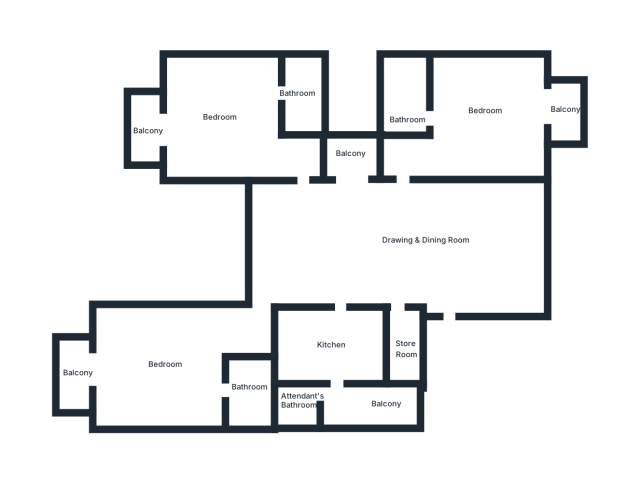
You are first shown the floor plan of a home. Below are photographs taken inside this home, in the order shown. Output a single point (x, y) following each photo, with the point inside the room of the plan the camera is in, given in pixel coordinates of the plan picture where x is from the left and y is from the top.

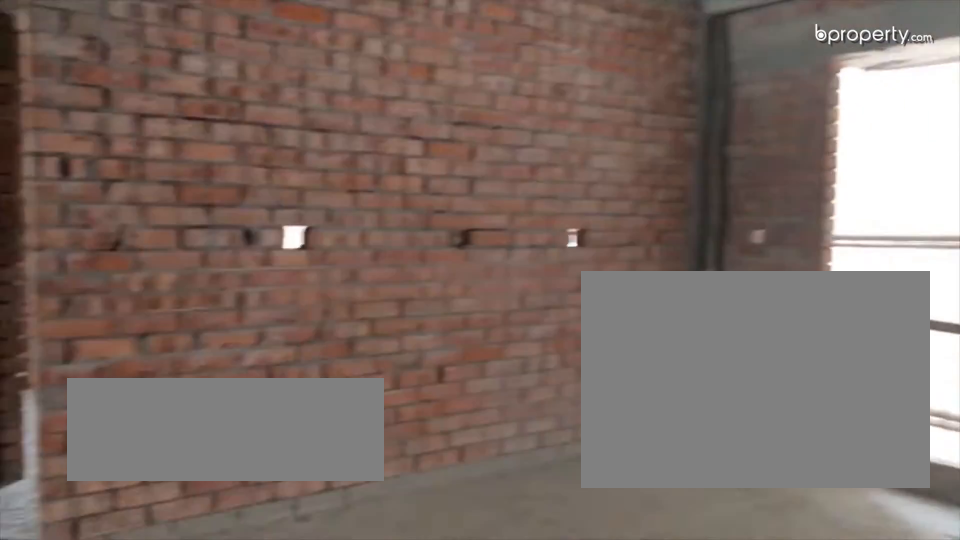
(443, 251)
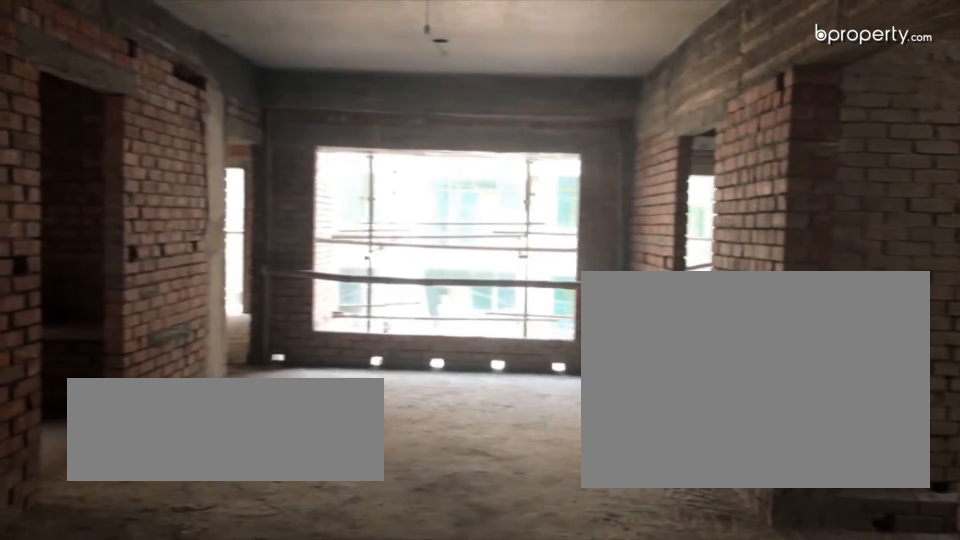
(443, 251)
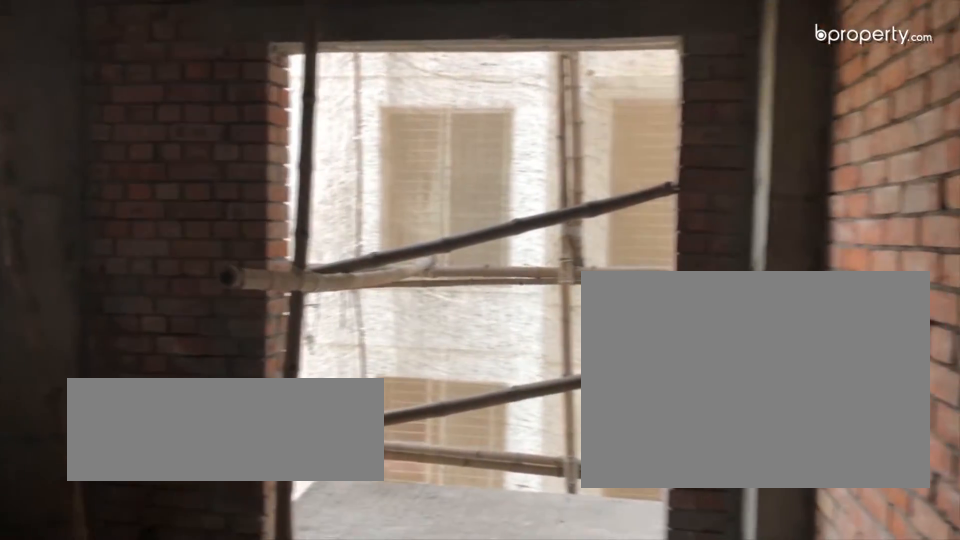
(487, 125)
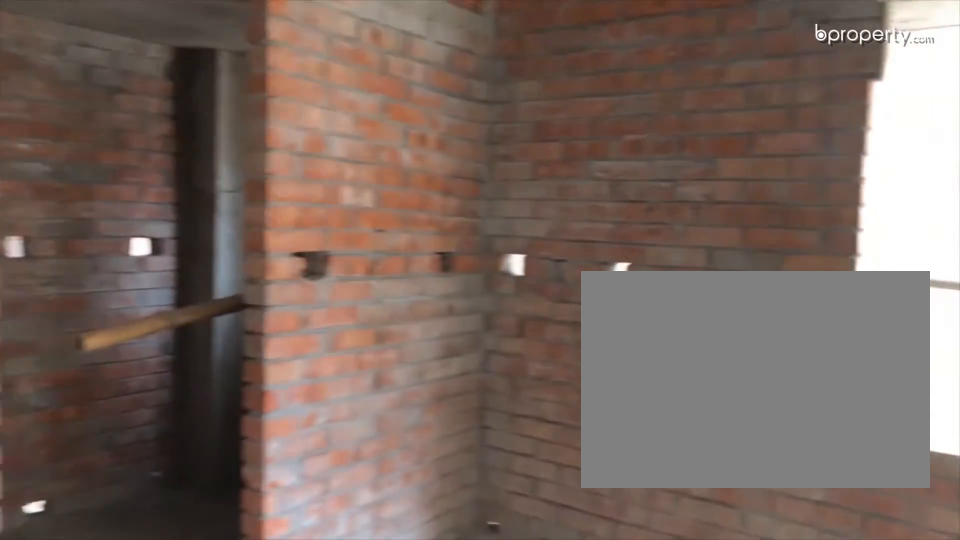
(487, 125)
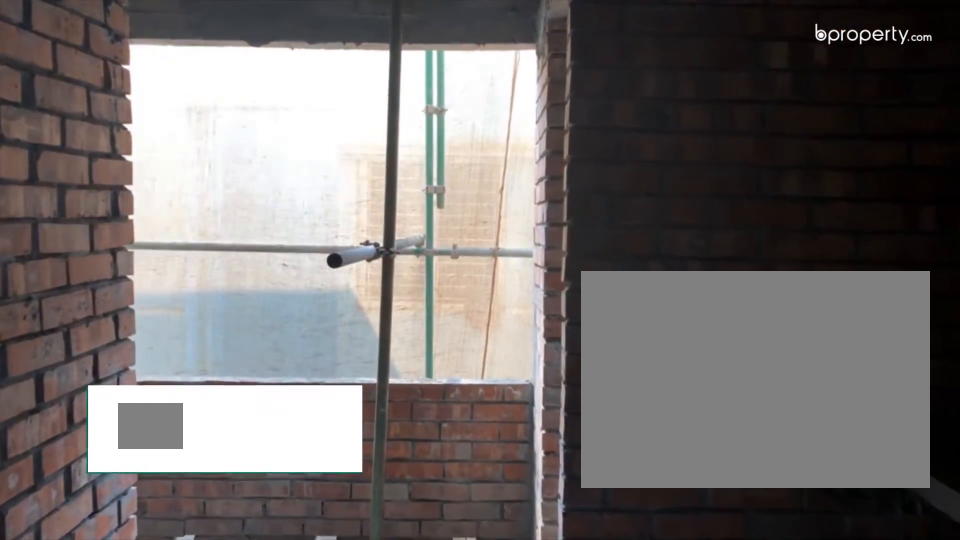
(338, 348)
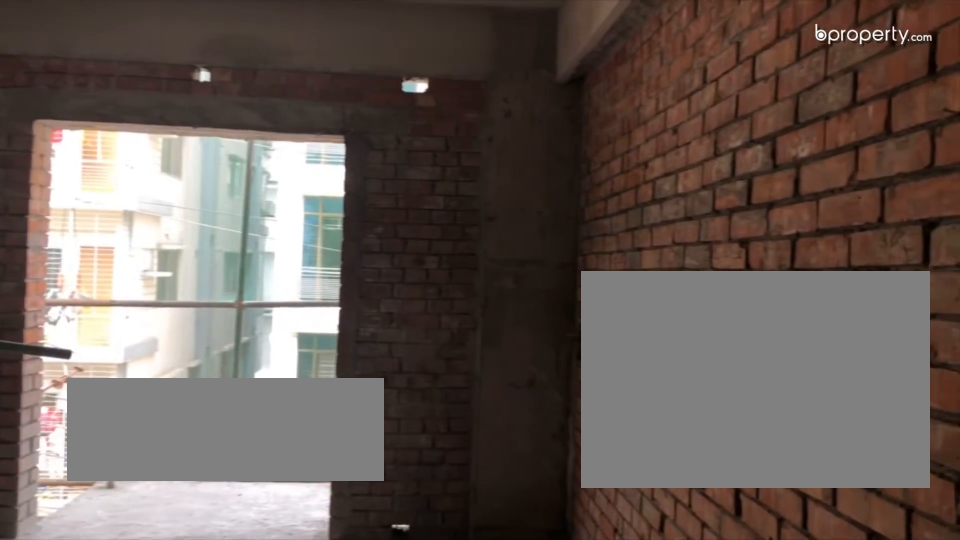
(170, 379)
